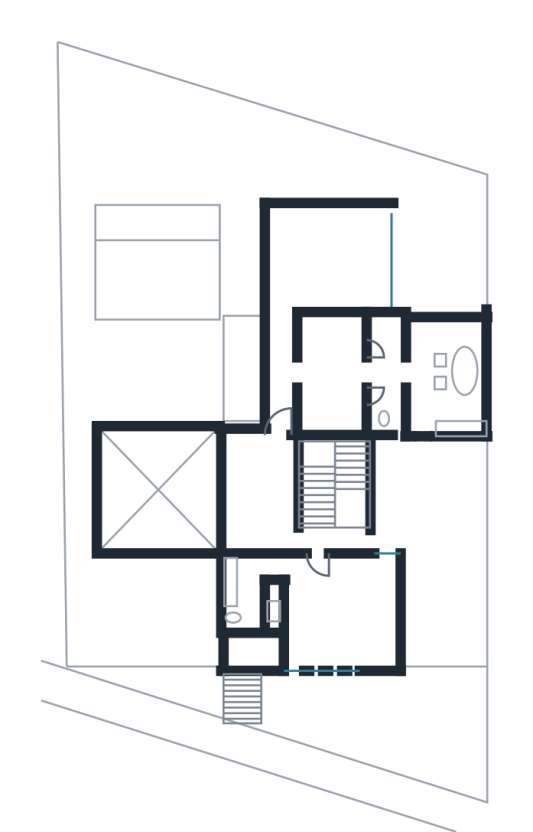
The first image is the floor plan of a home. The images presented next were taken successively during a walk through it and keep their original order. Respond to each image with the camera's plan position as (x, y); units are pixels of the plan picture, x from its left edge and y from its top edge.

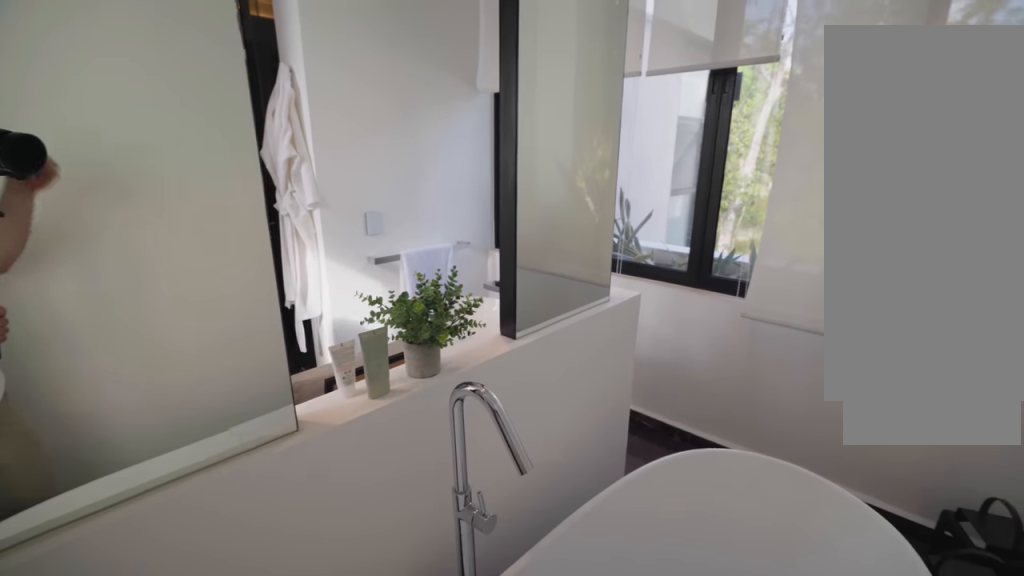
(469, 390)
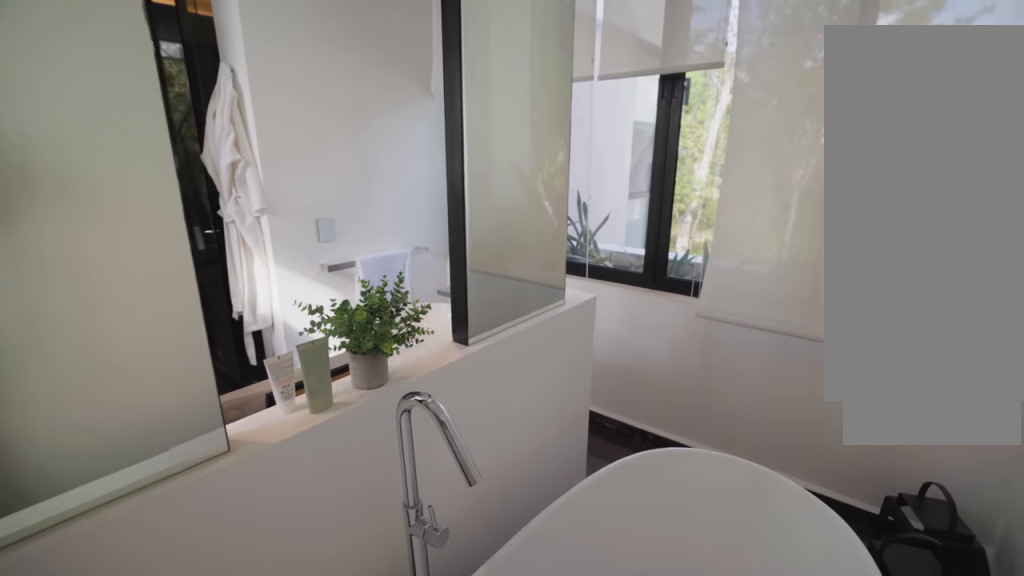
(469, 390)
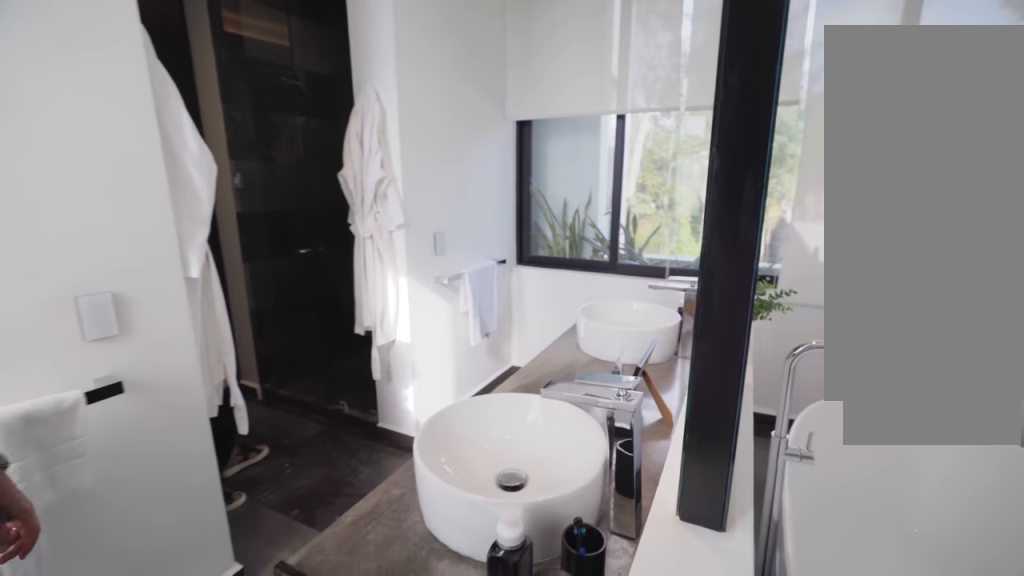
(436, 418)
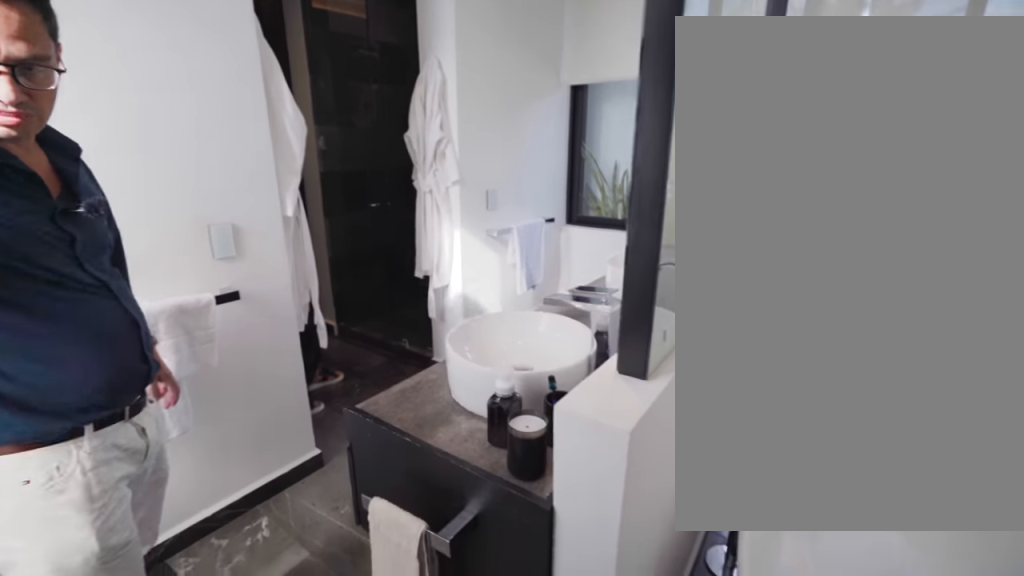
(436, 418)
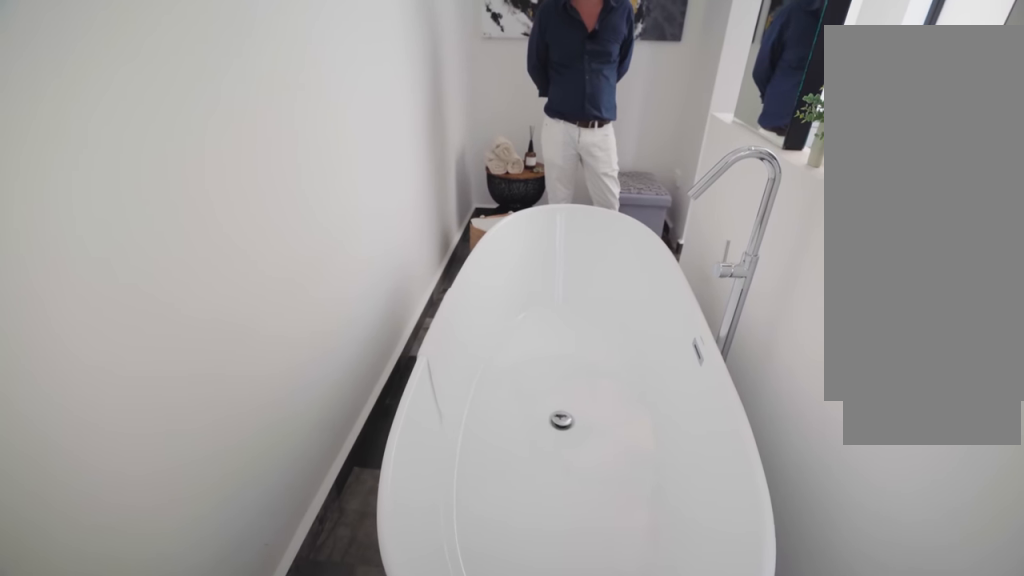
(458, 339)
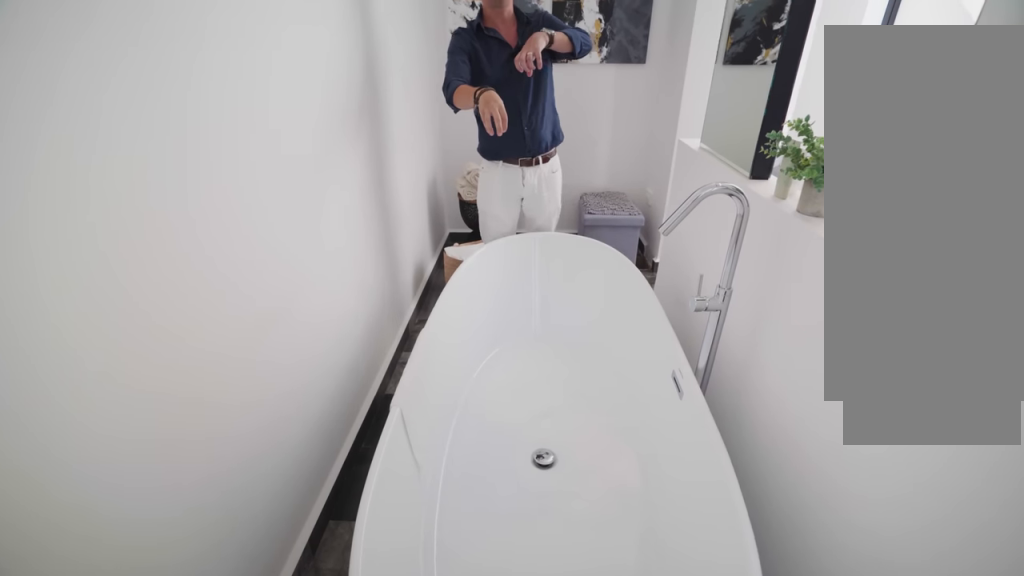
(458, 340)
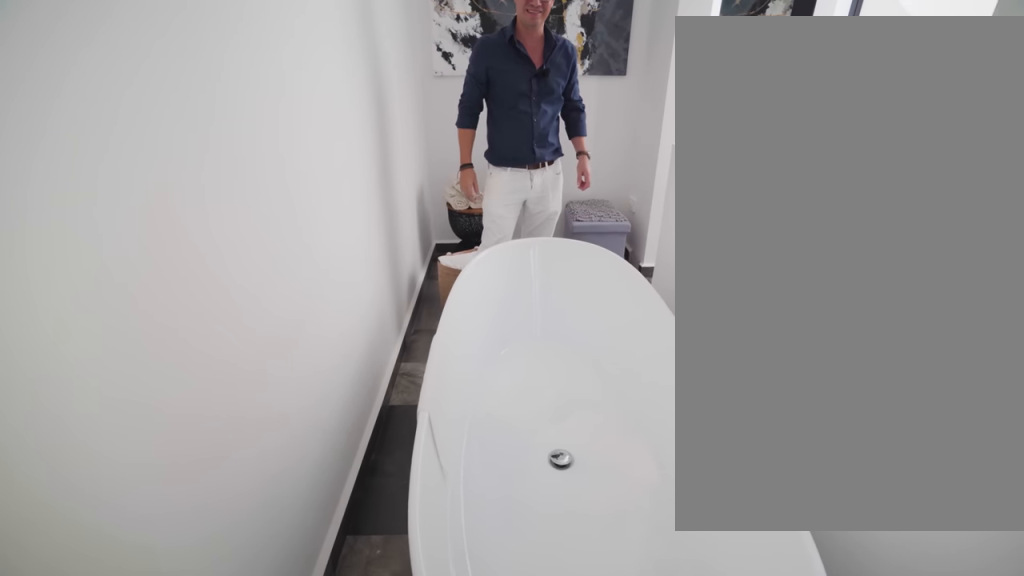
(458, 339)
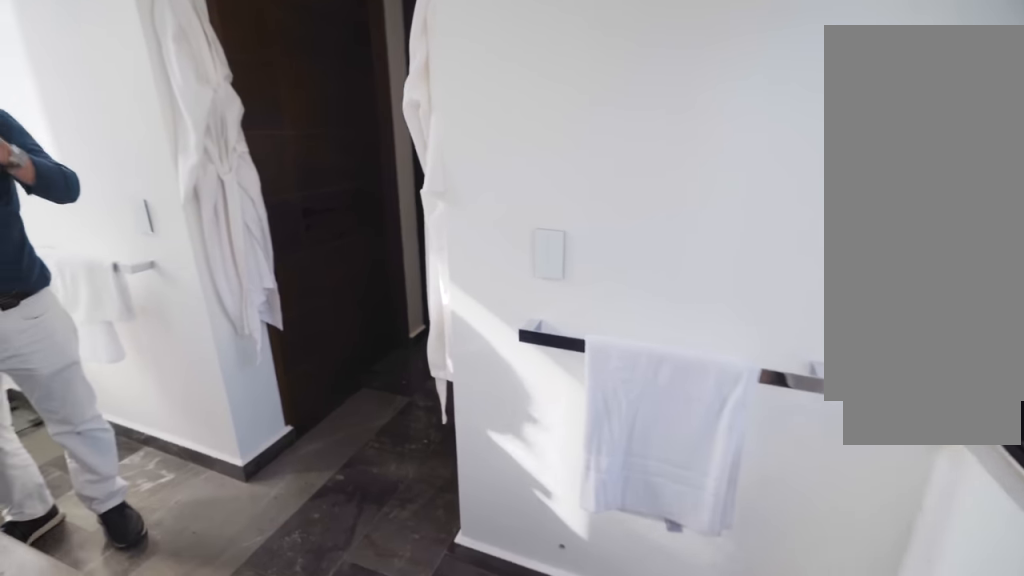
(458, 340)
